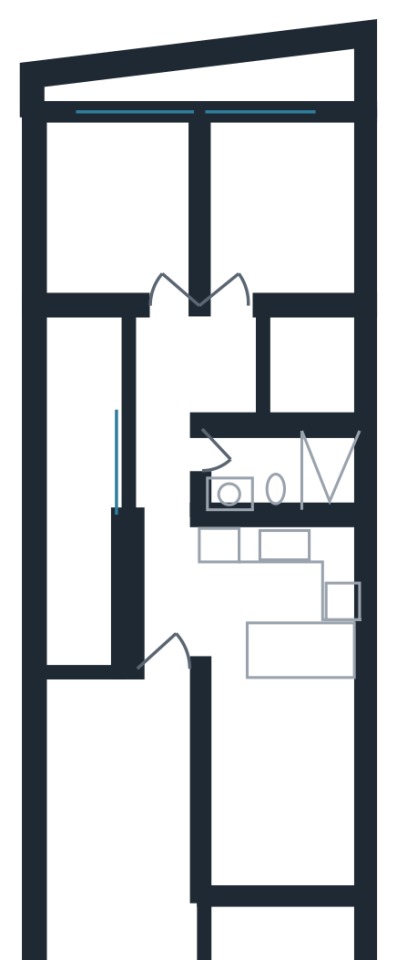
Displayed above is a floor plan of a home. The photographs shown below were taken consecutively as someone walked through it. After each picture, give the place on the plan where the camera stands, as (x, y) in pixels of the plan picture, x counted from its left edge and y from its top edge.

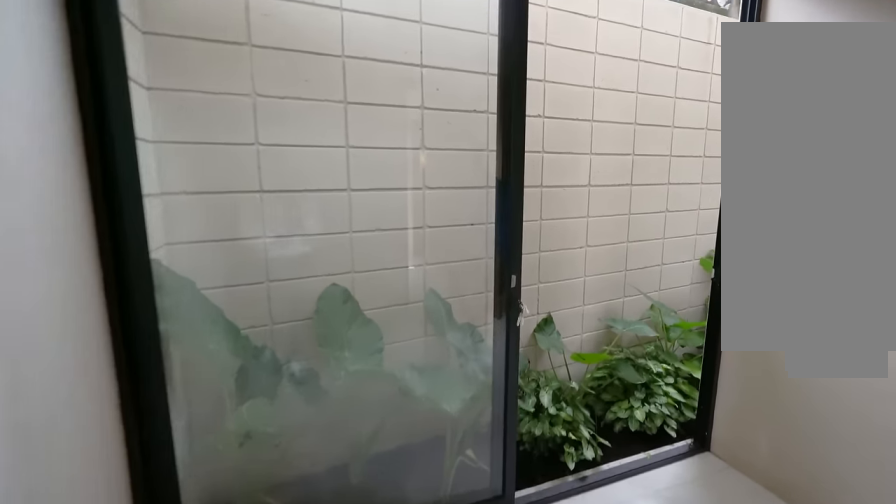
(122, 230)
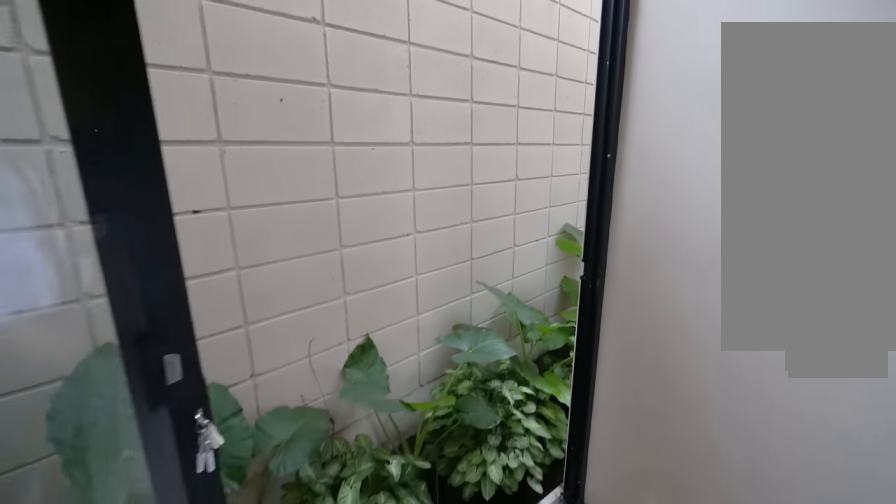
(129, 123)
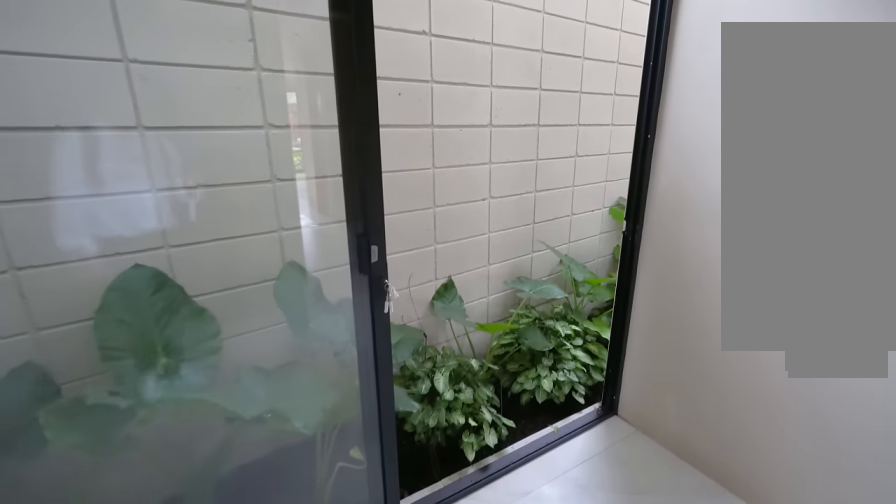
(130, 122)
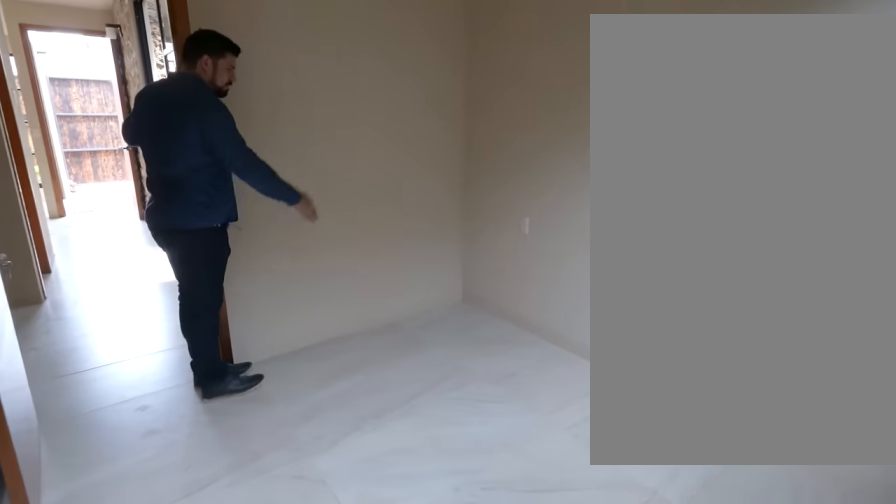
(113, 194)
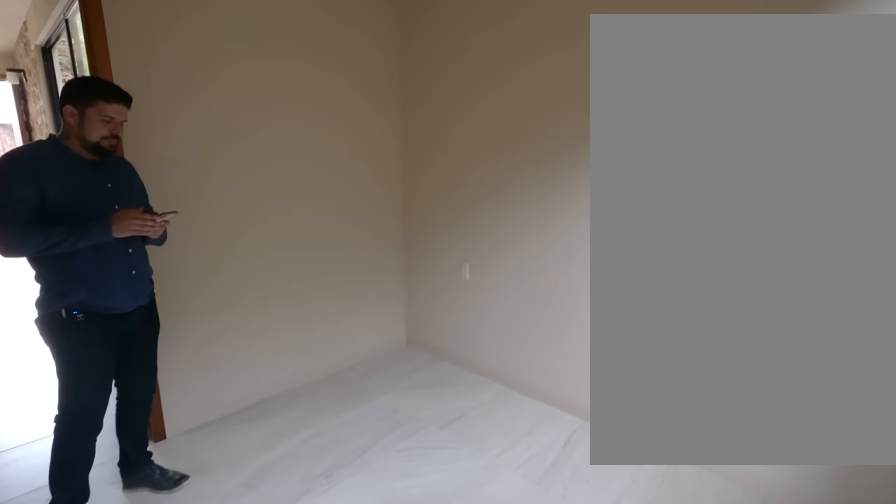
(157, 170)
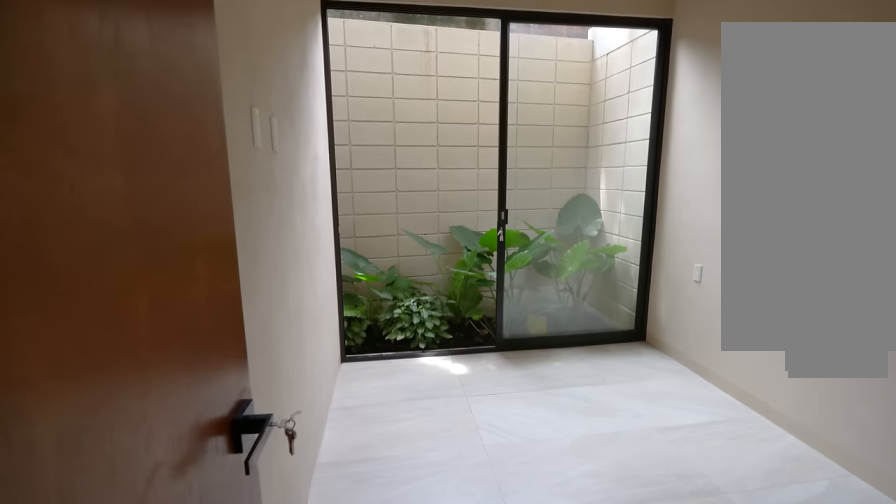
(244, 276)
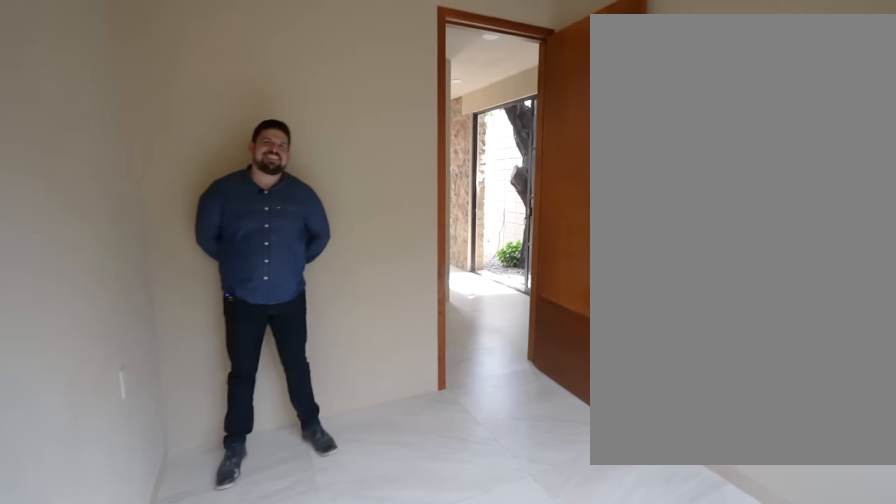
(344, 157)
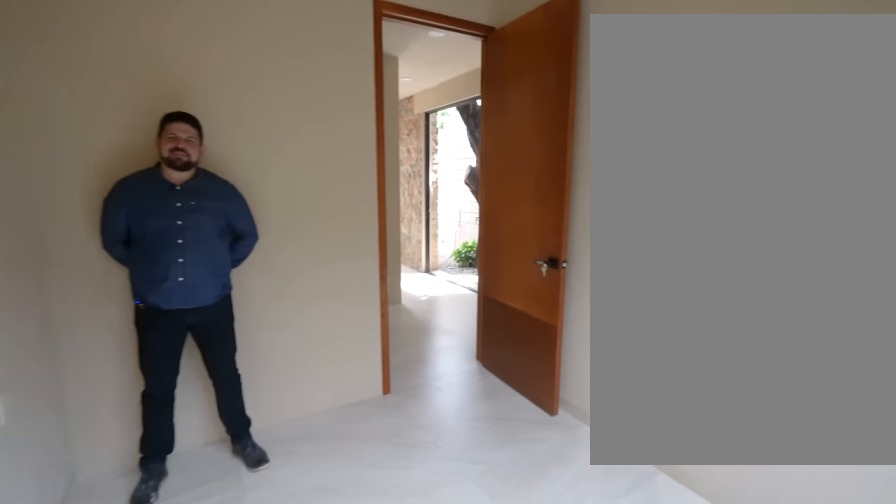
(347, 157)
